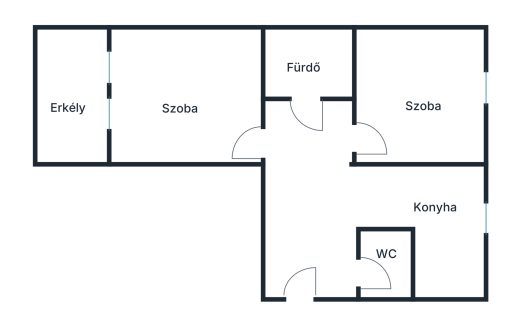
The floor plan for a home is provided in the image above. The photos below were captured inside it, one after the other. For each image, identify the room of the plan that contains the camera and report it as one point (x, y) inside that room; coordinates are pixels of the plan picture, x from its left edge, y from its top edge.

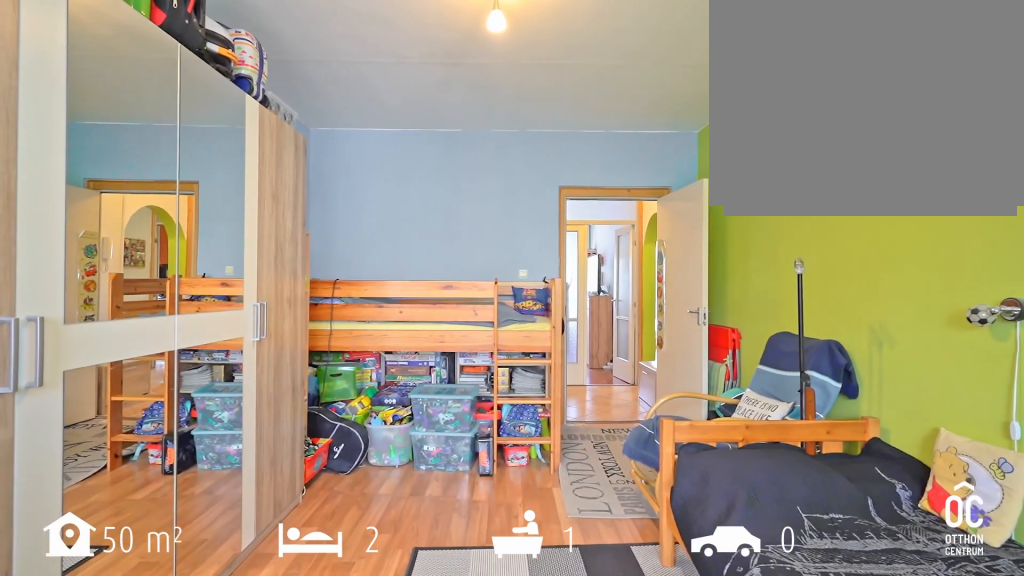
(186, 100)
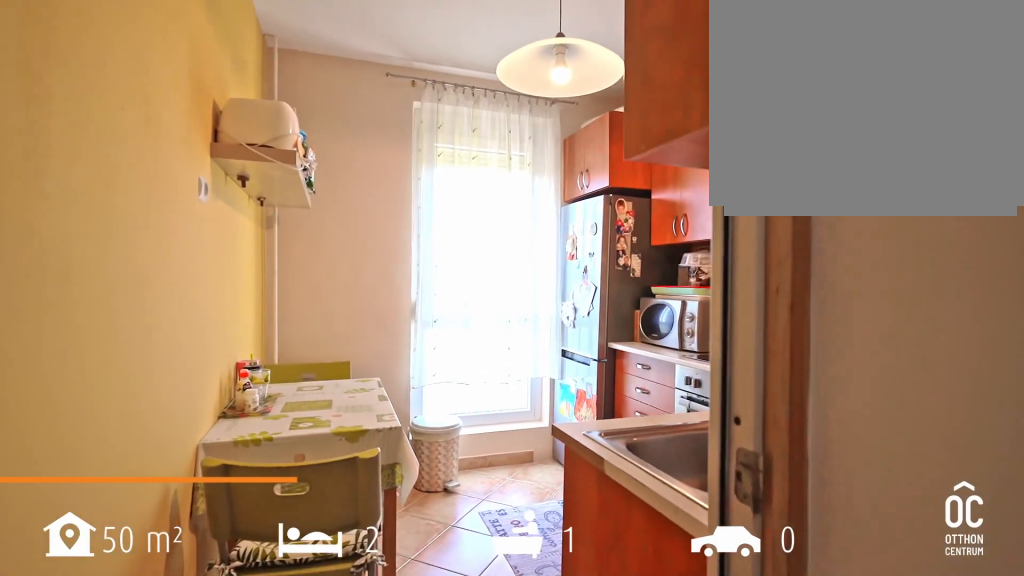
(430, 225)
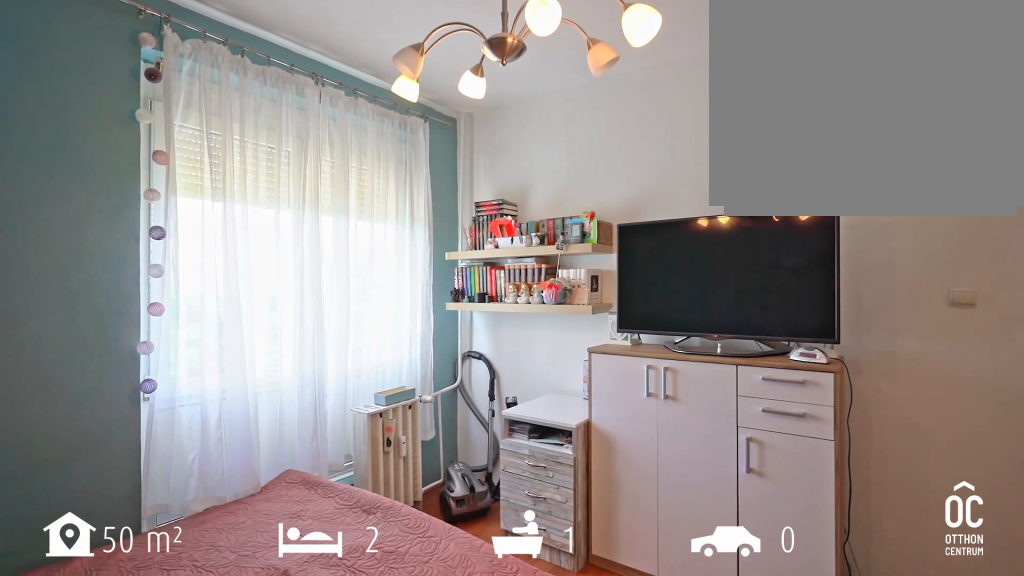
(425, 99)
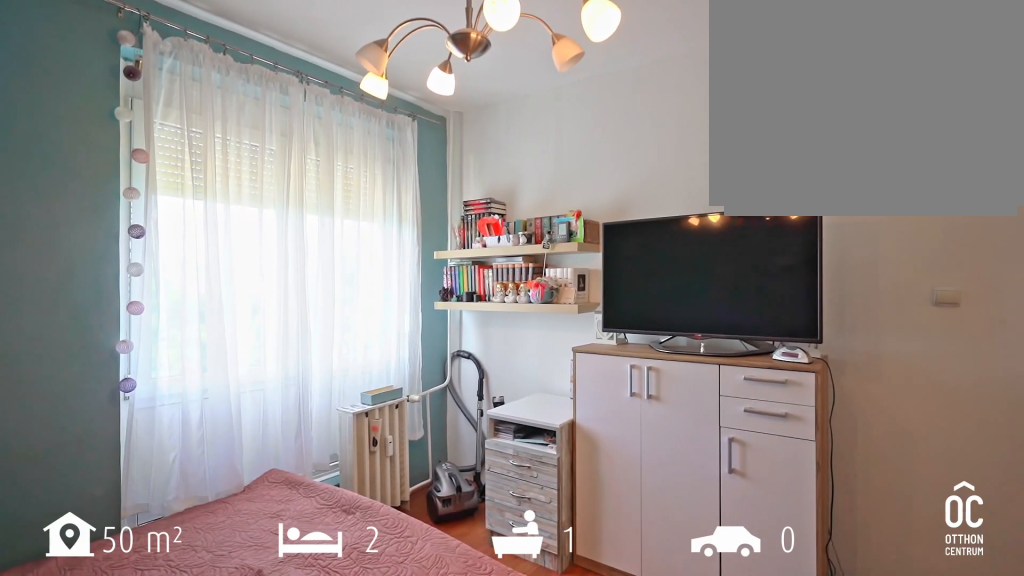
(425, 99)
